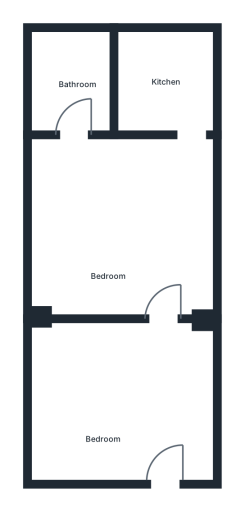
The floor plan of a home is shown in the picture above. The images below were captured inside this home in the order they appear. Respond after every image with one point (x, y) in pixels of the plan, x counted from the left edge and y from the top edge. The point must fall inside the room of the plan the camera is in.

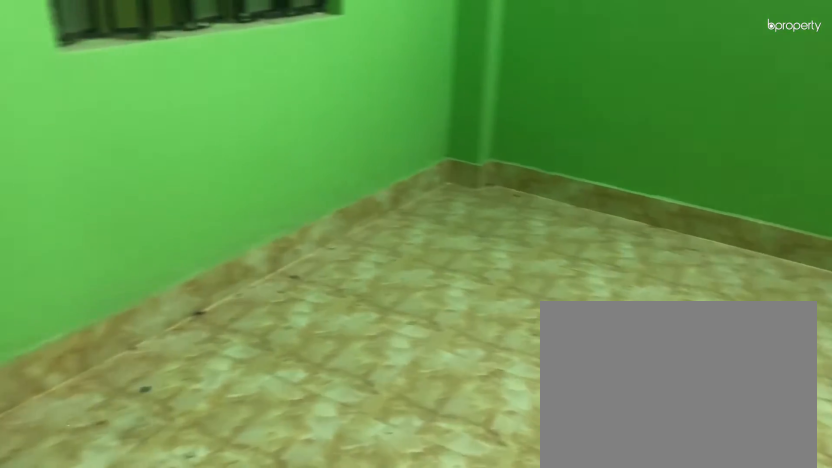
(96, 391)
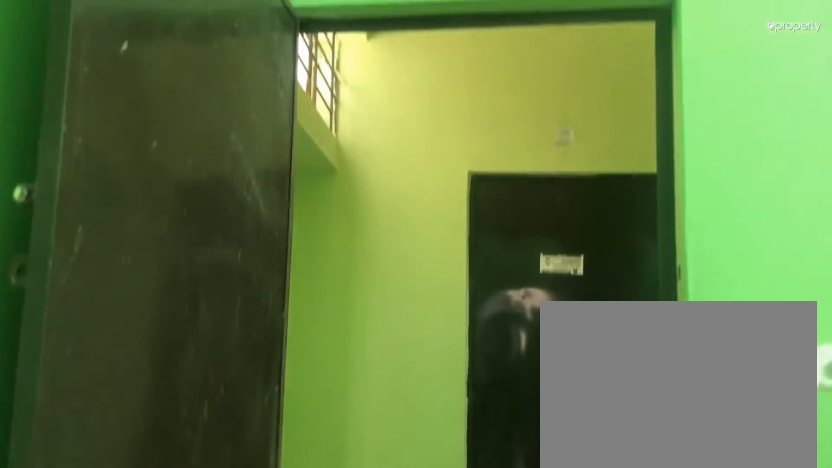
(94, 393)
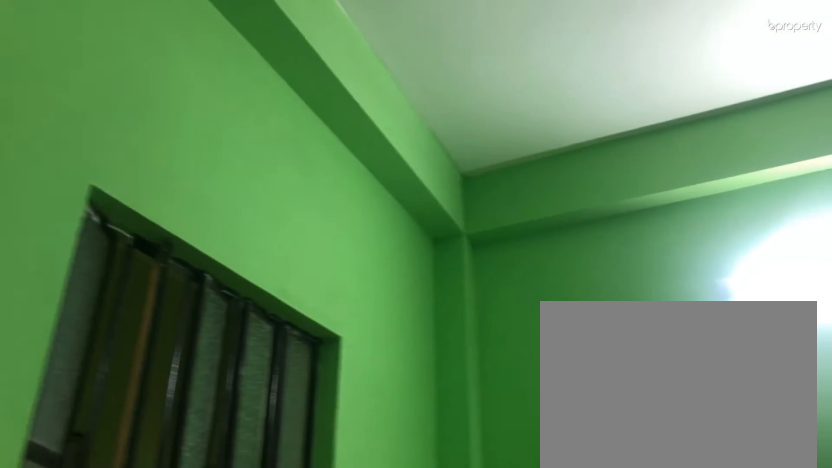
(96, 391)
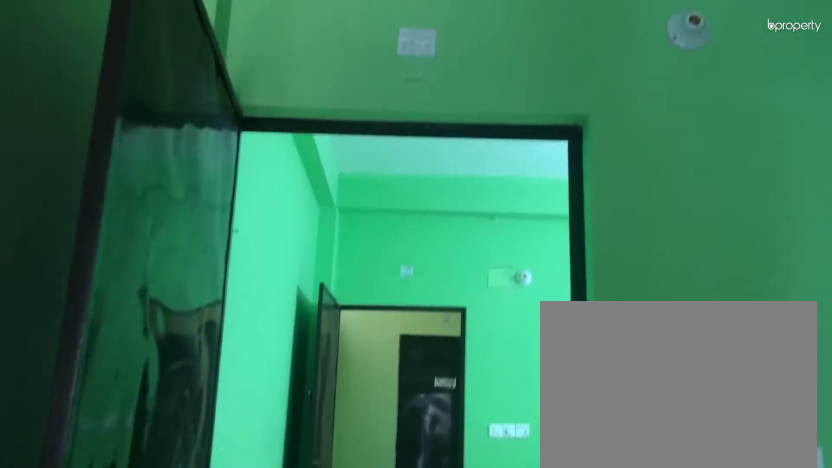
(113, 211)
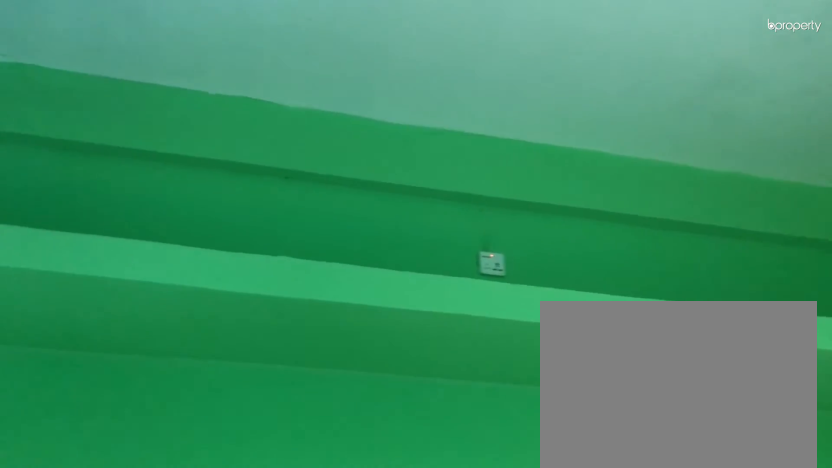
(113, 211)
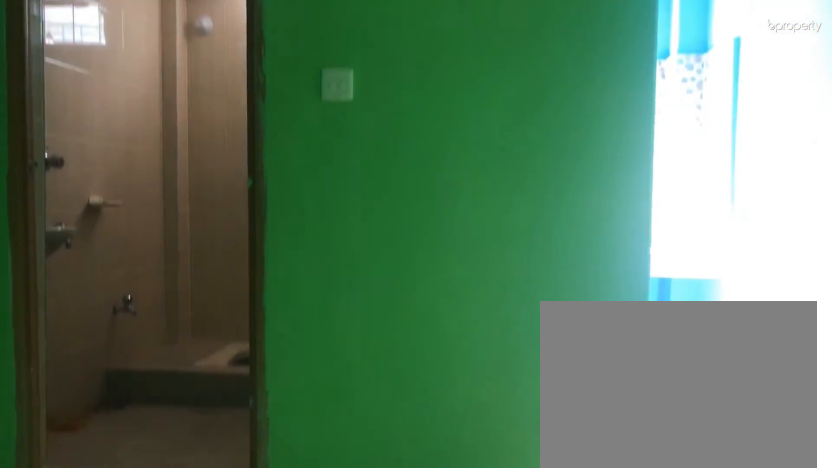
(116, 211)
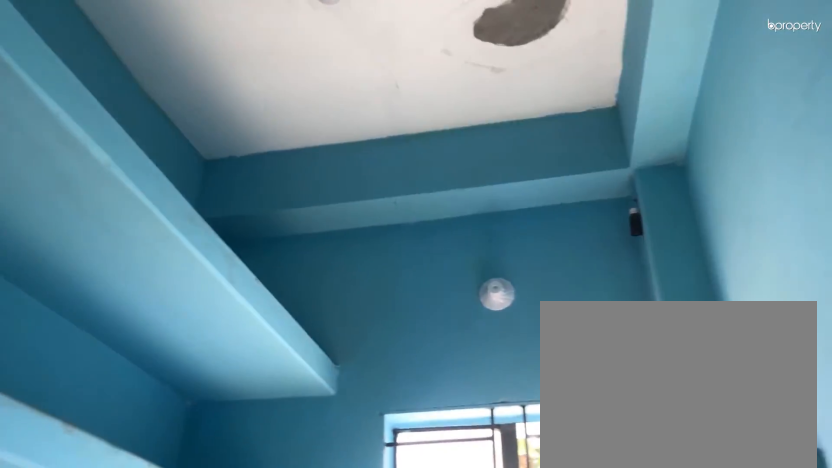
(168, 89)
